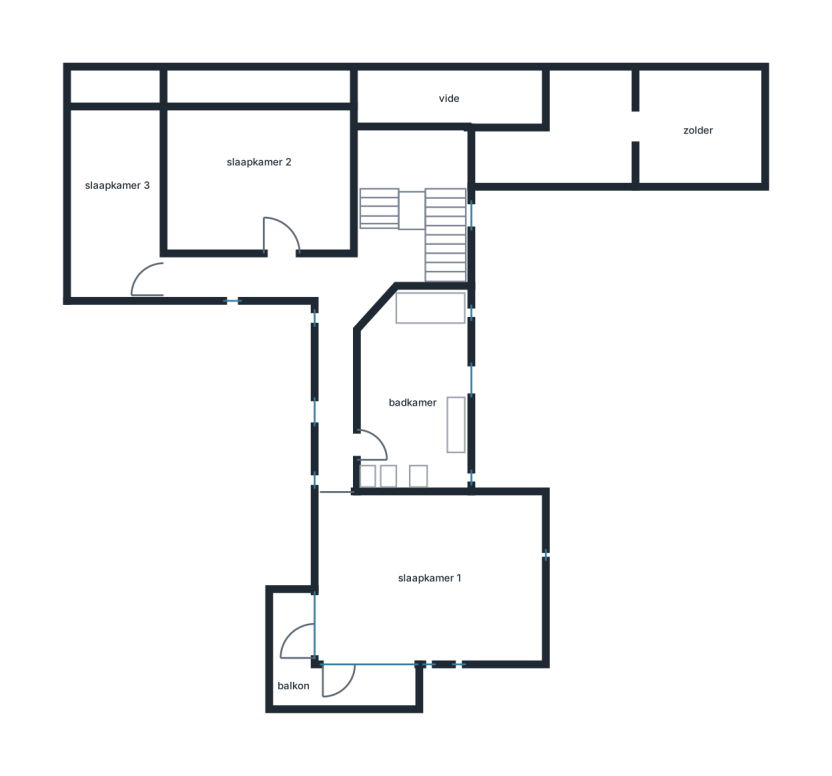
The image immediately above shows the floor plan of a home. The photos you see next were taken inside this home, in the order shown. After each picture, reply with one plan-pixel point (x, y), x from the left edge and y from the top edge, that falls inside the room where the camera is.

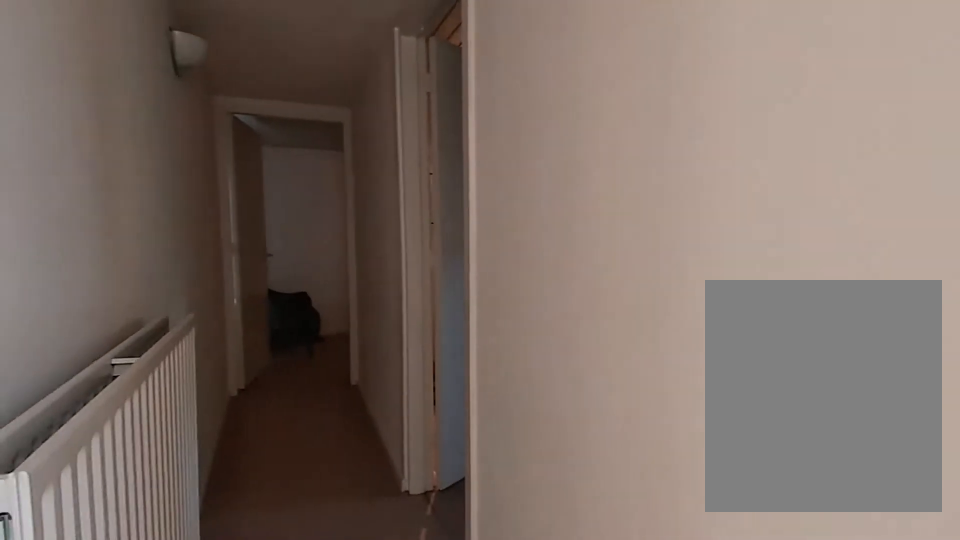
(347, 268)
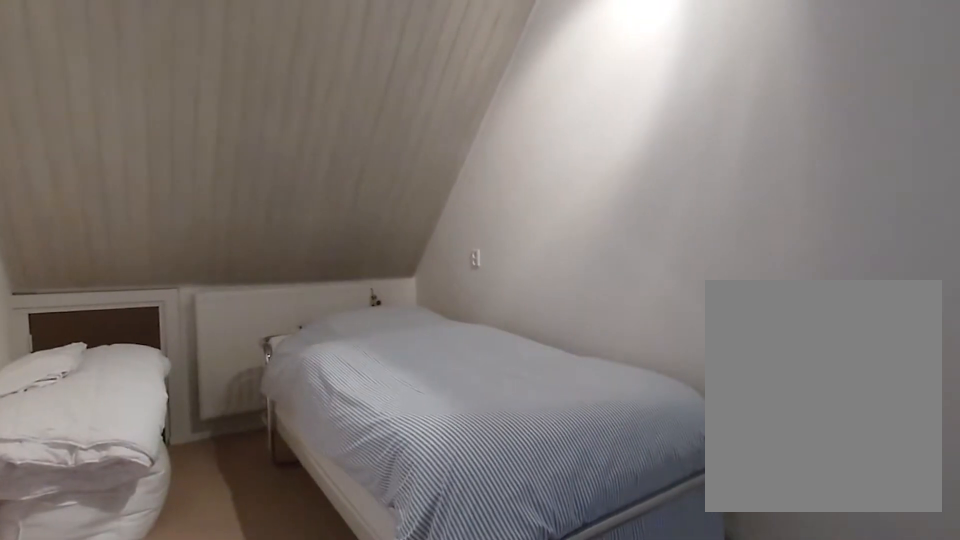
(117, 203)
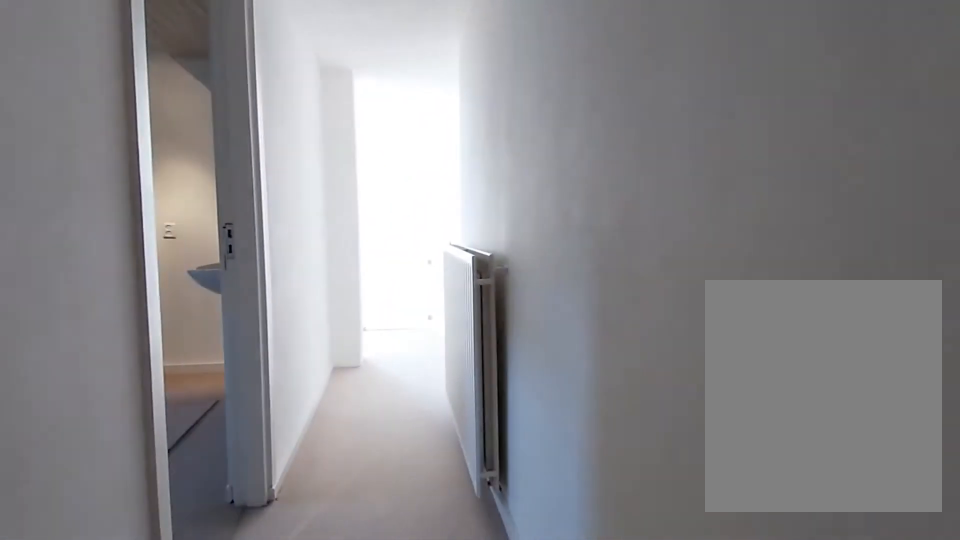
(347, 269)
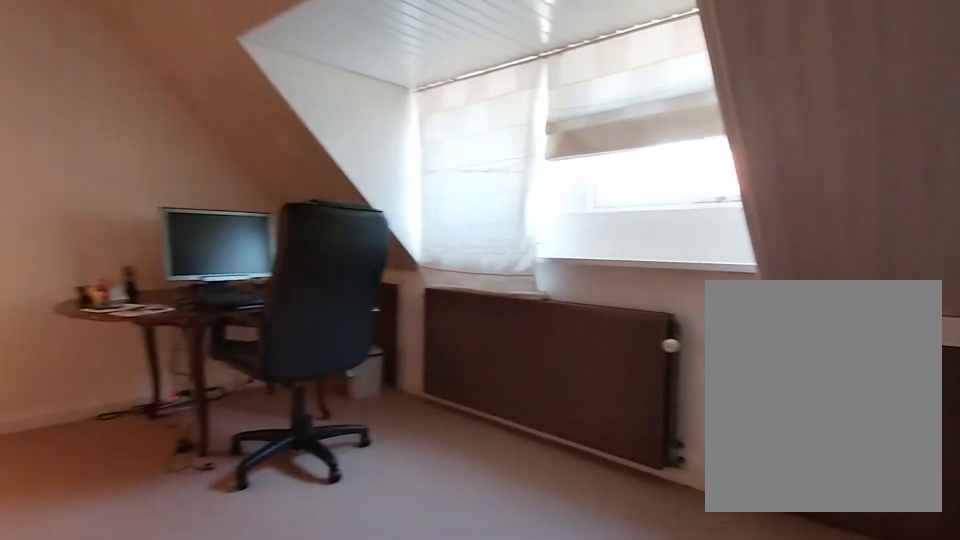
(256, 181)
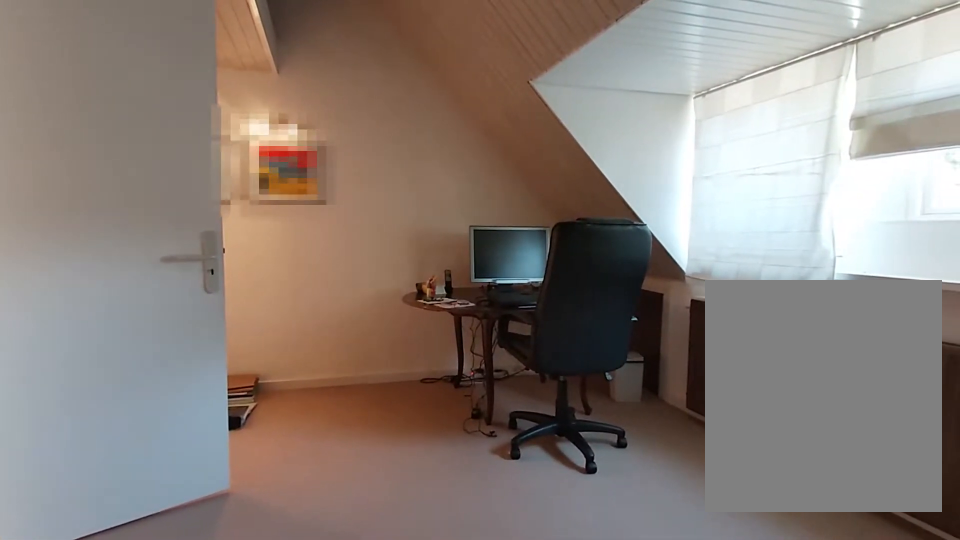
(256, 181)
